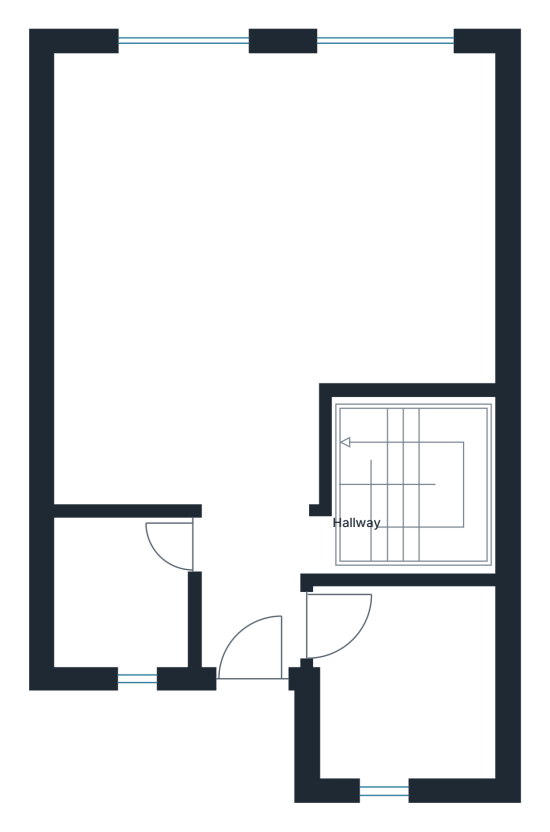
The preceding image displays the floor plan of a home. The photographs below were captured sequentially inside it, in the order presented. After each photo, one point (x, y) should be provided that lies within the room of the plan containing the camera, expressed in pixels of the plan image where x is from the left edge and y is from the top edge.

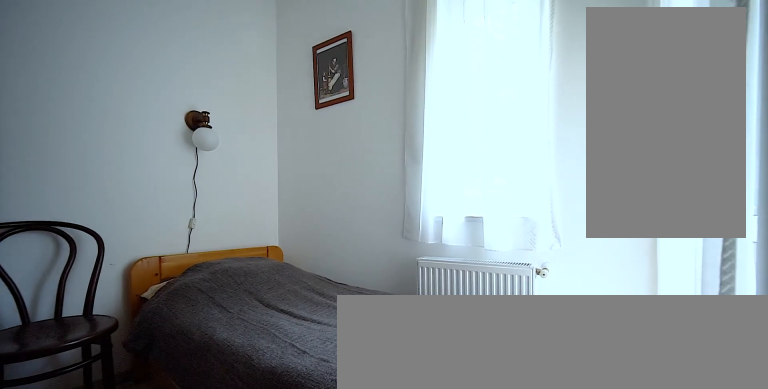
(410, 698)
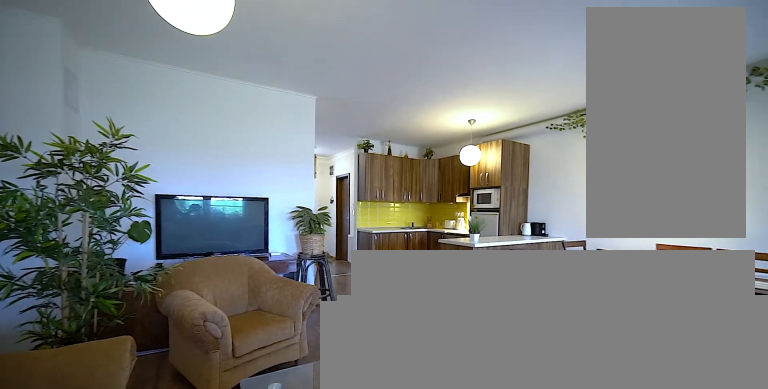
(278, 242)
